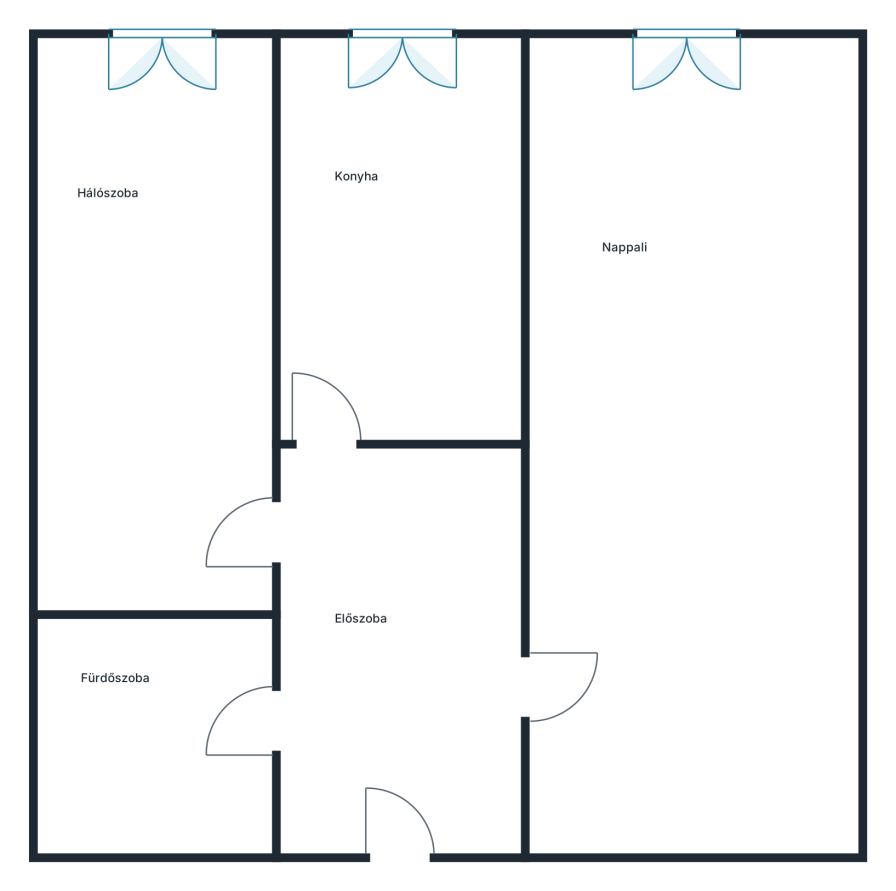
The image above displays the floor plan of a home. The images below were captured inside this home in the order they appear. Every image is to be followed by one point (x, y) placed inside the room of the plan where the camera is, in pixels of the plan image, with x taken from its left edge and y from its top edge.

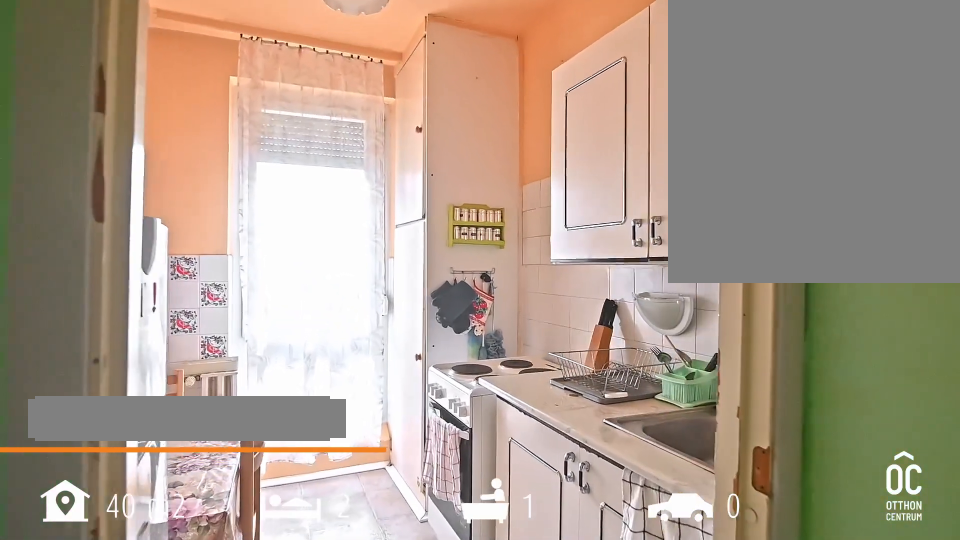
(402, 246)
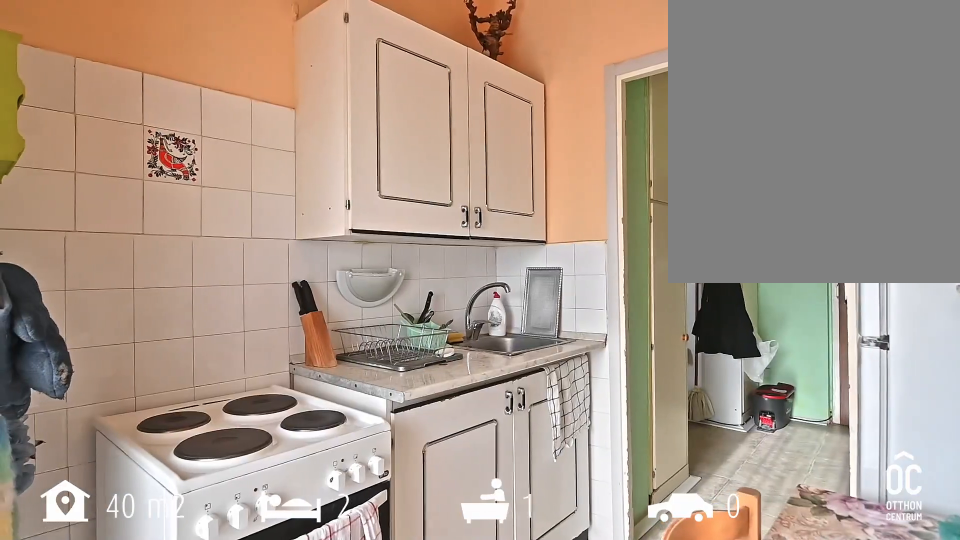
(402, 246)
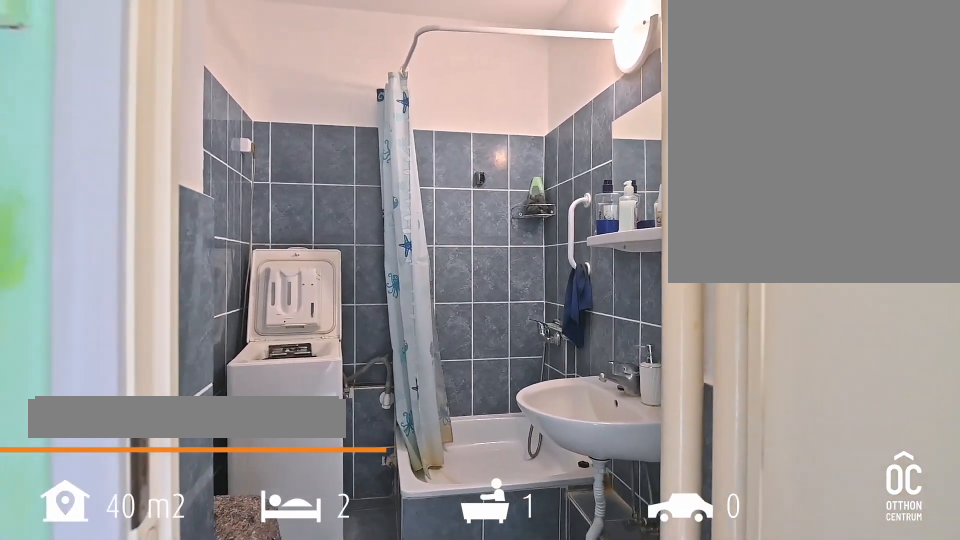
(149, 734)
